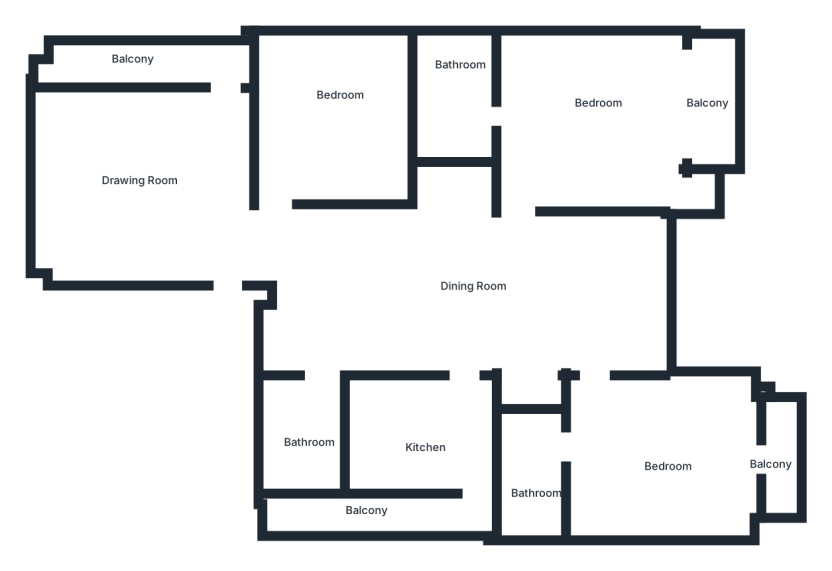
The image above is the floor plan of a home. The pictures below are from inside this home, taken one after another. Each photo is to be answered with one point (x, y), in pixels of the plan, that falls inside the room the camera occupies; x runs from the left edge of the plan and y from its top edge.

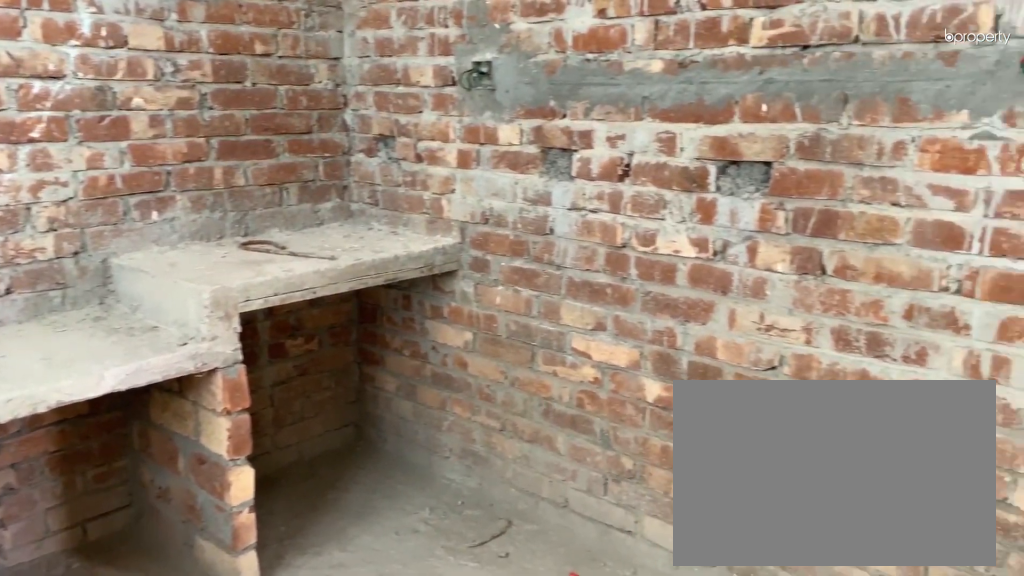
(423, 434)
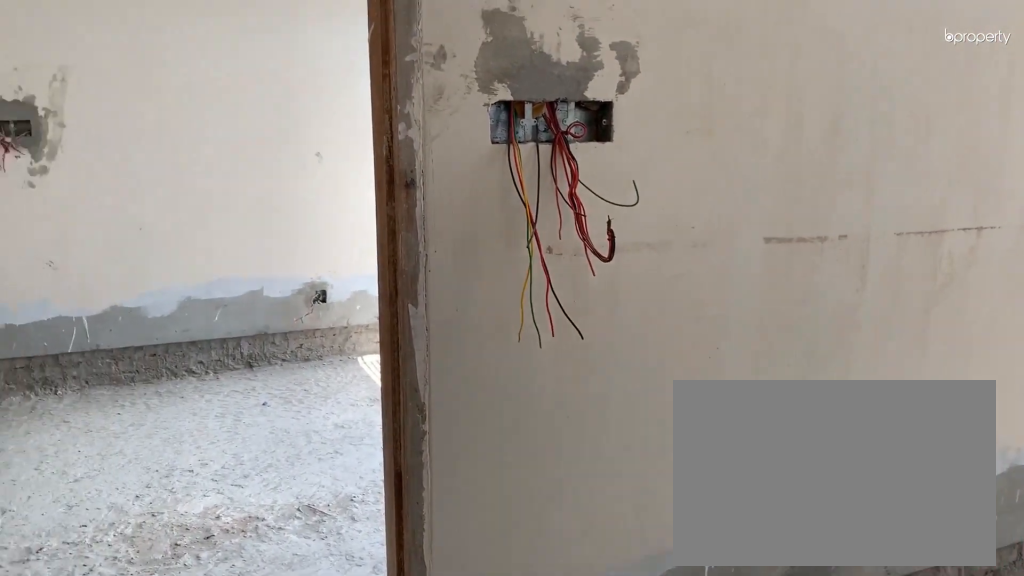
(666, 467)
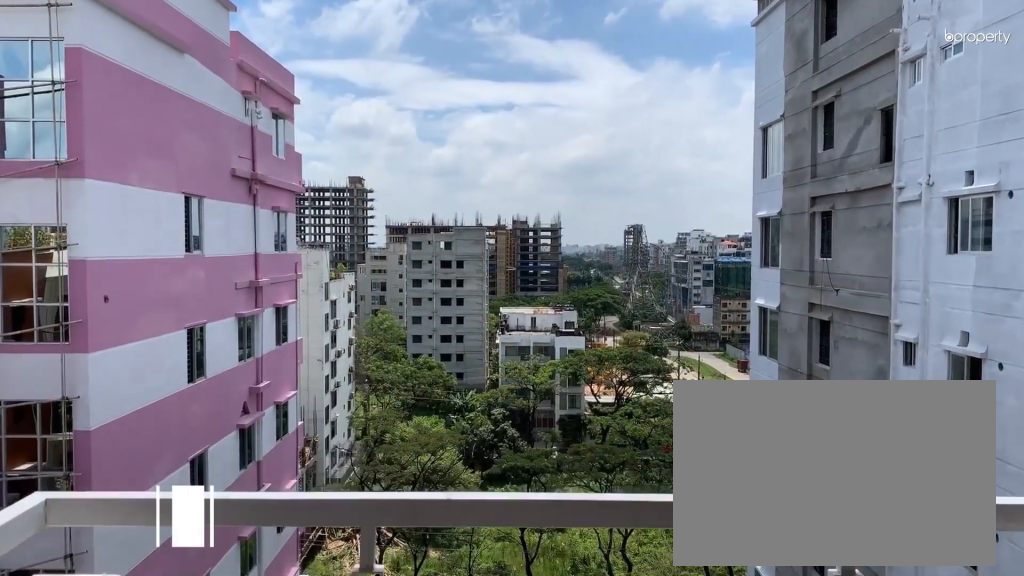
(781, 464)
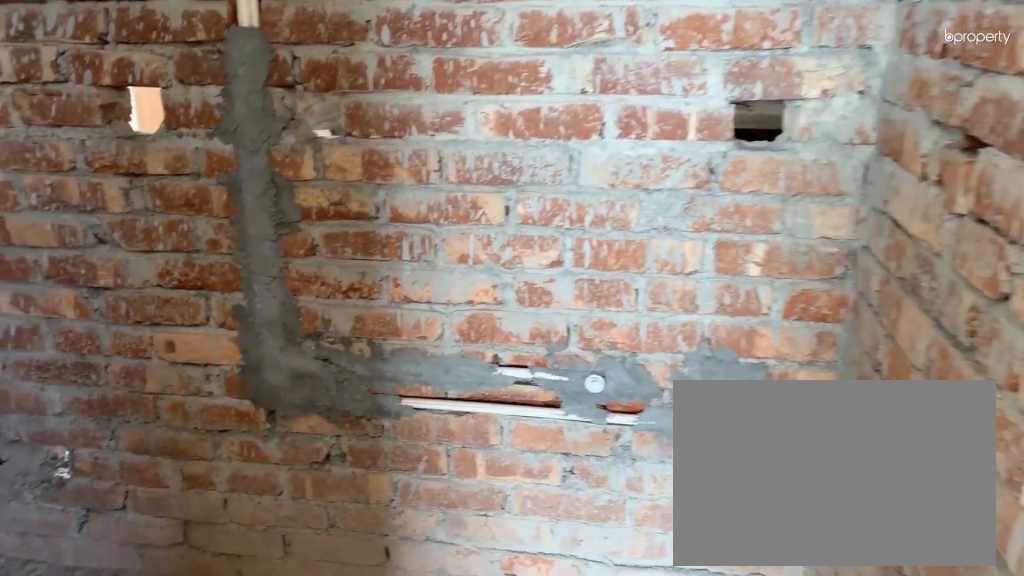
(531, 459)
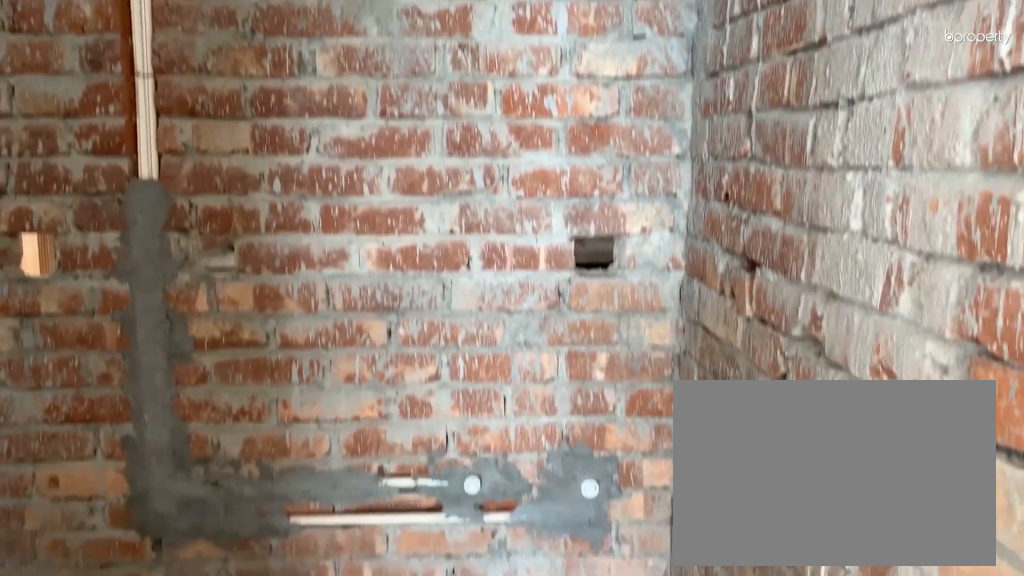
(530, 454)
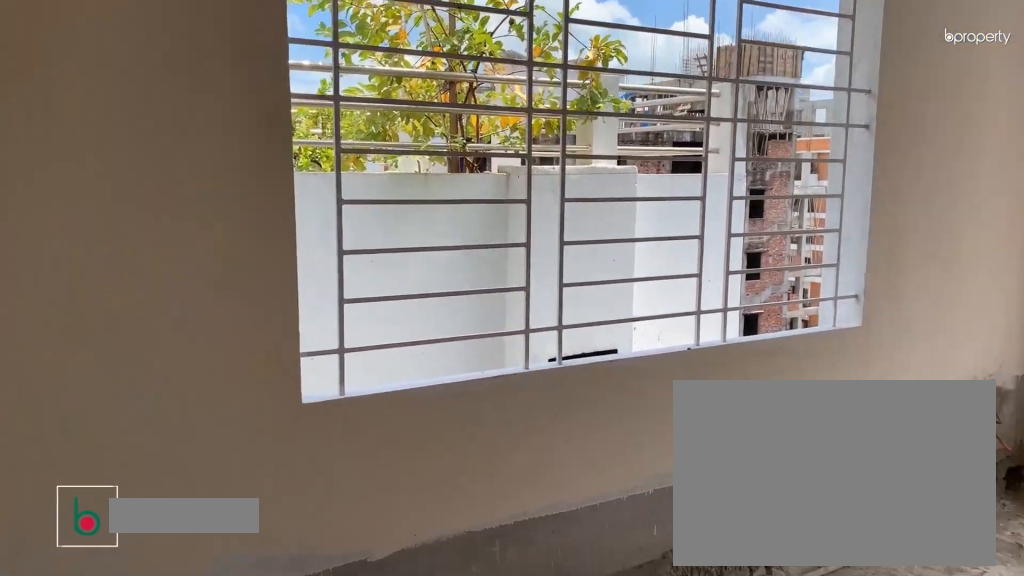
(608, 118)
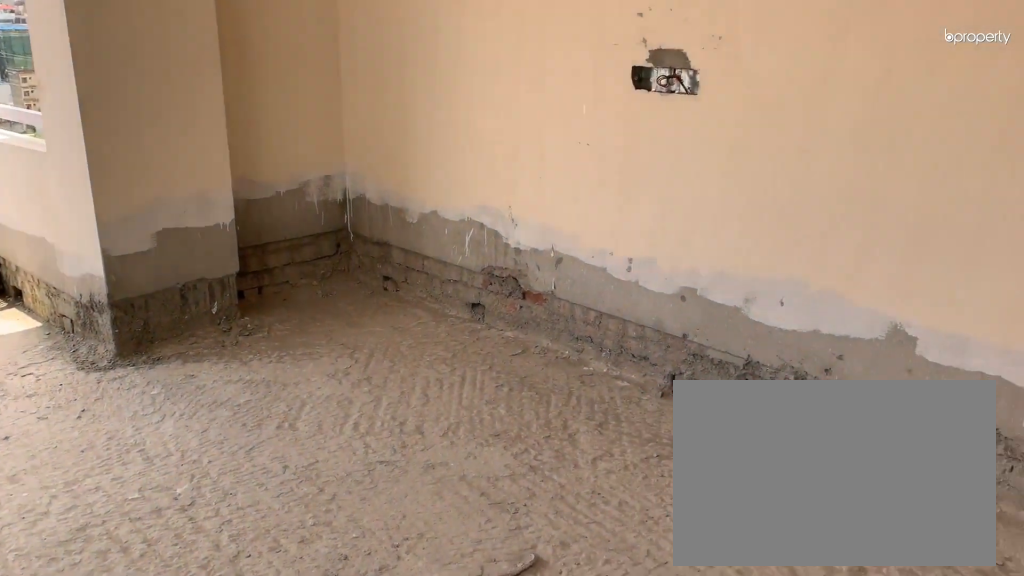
(608, 118)
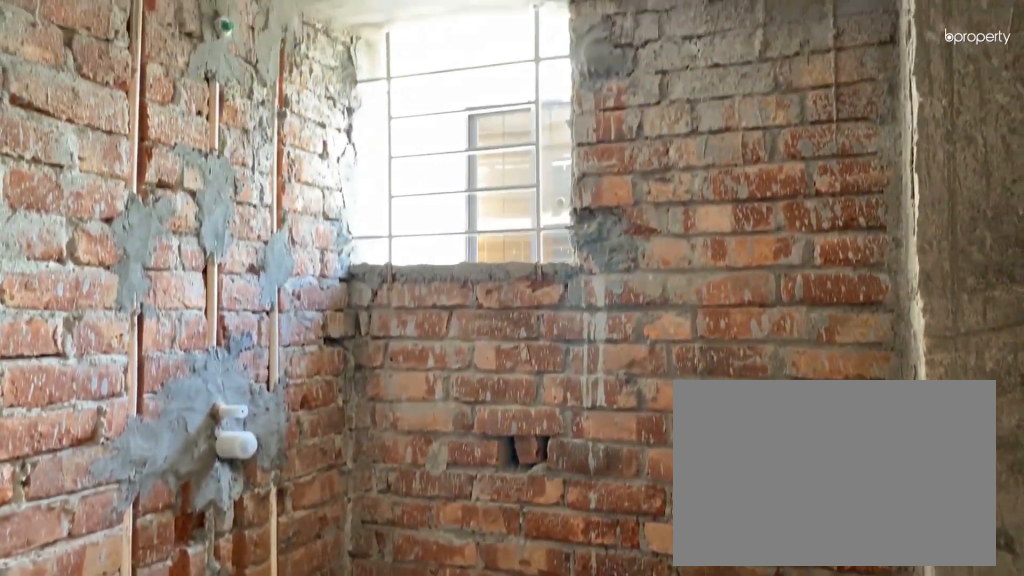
(447, 110)
